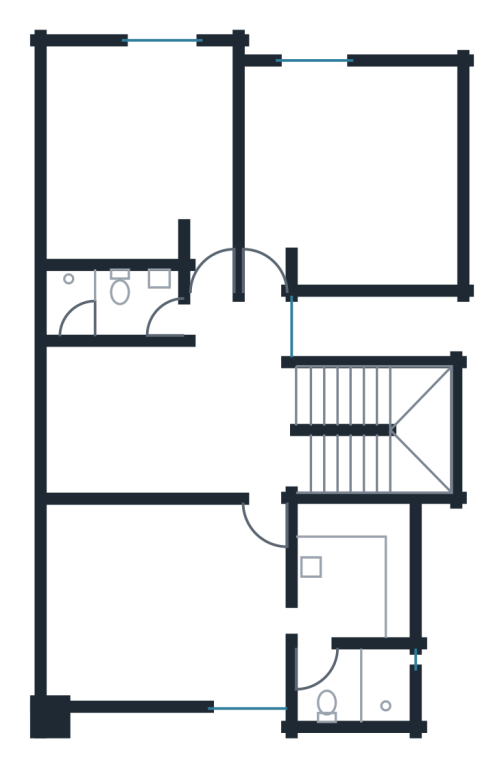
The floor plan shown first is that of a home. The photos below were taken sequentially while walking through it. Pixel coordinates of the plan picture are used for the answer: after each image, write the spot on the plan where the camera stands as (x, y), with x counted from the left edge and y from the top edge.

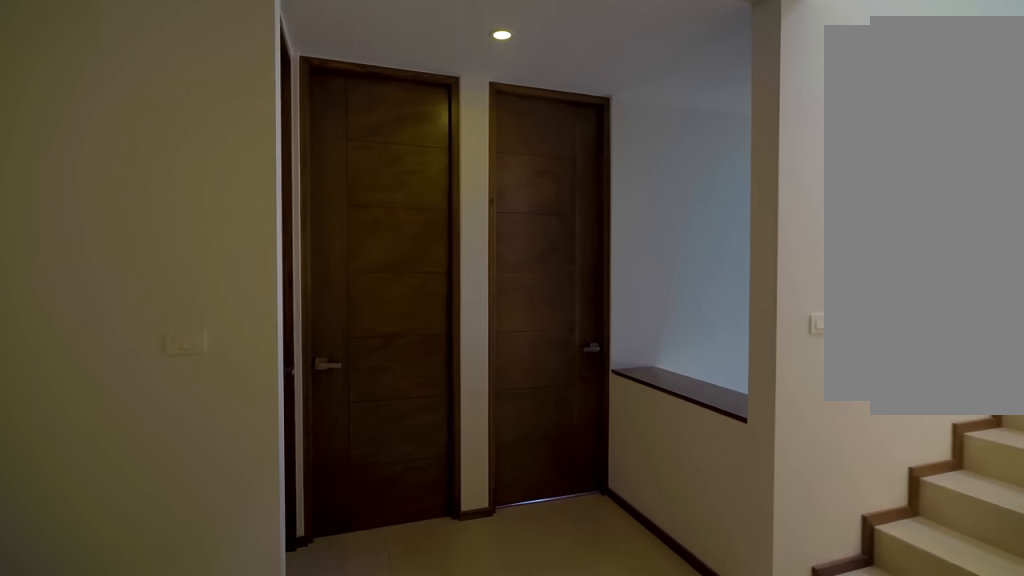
(161, 440)
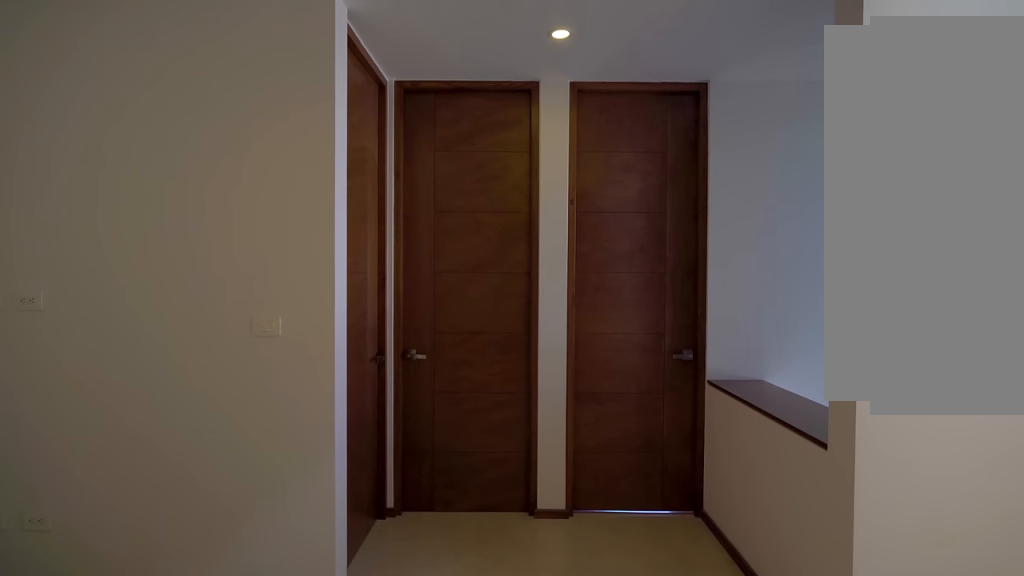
(206, 410)
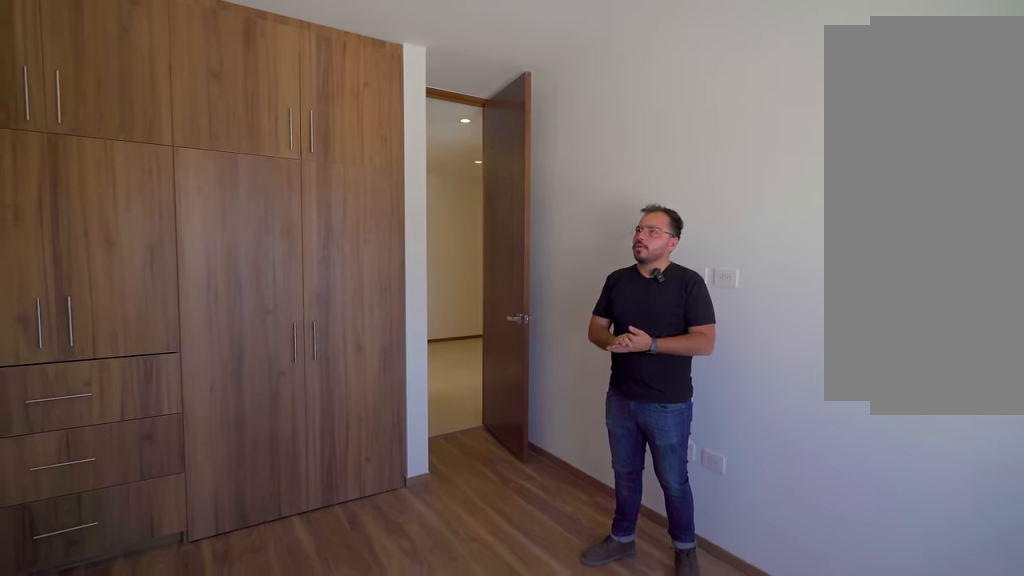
(270, 91)
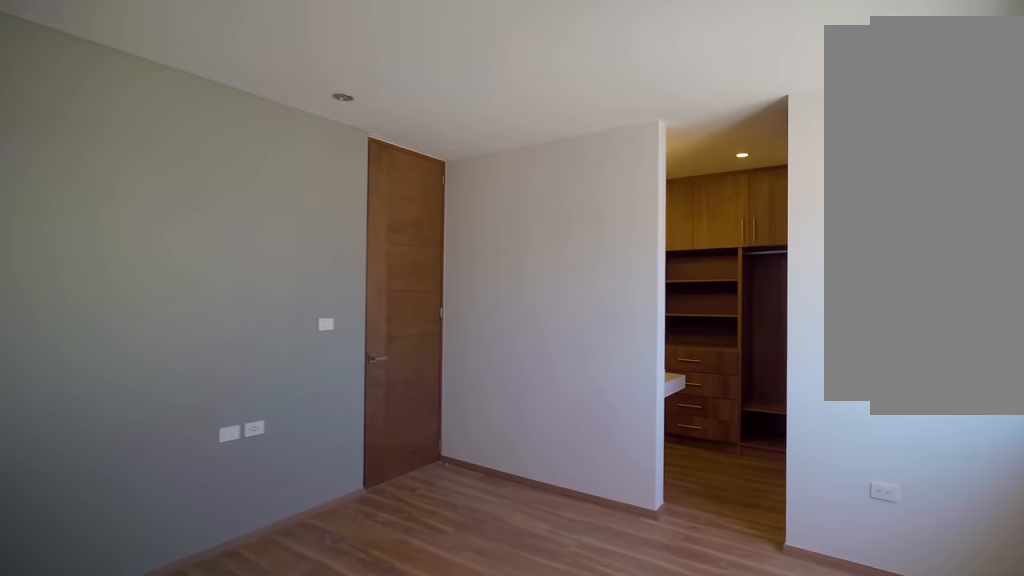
(72, 671)
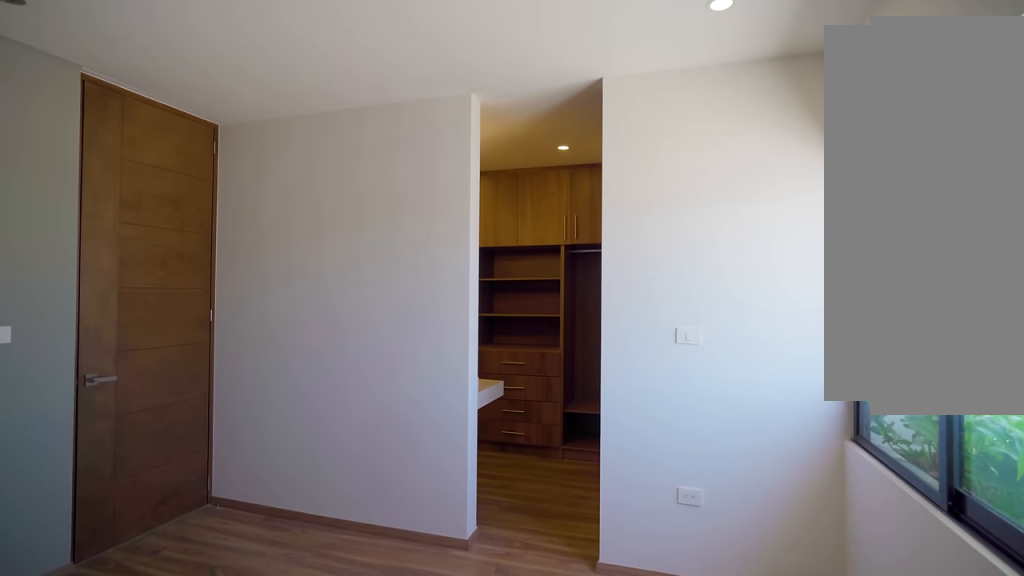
(117, 671)
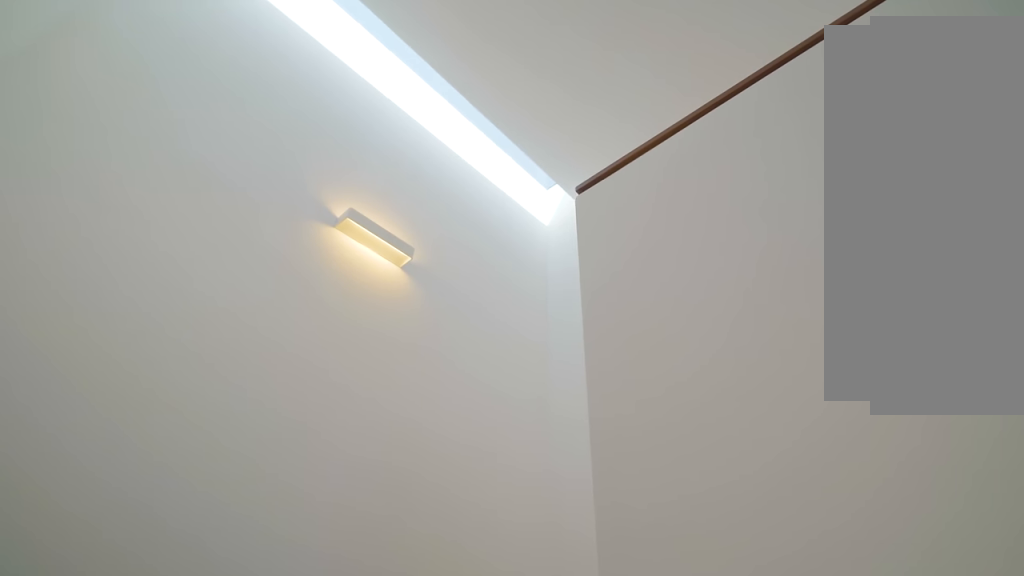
(368, 393)
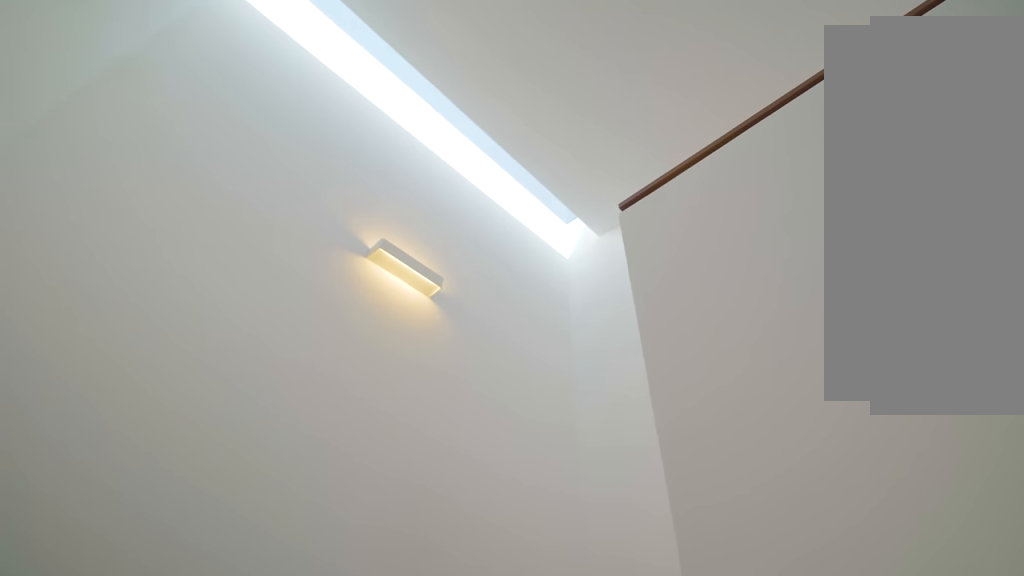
(371, 392)
